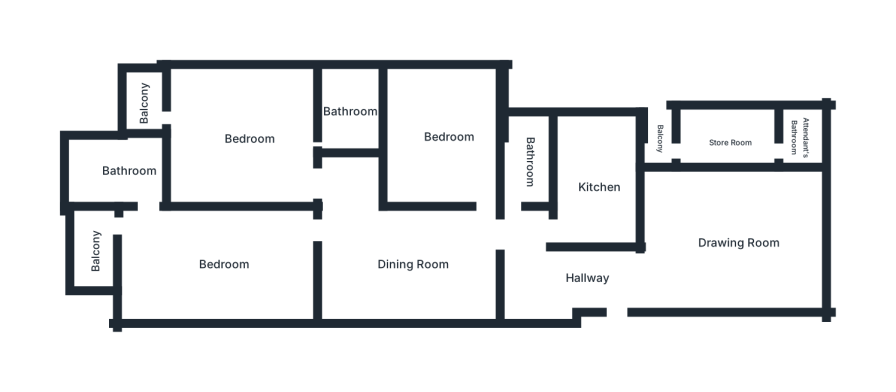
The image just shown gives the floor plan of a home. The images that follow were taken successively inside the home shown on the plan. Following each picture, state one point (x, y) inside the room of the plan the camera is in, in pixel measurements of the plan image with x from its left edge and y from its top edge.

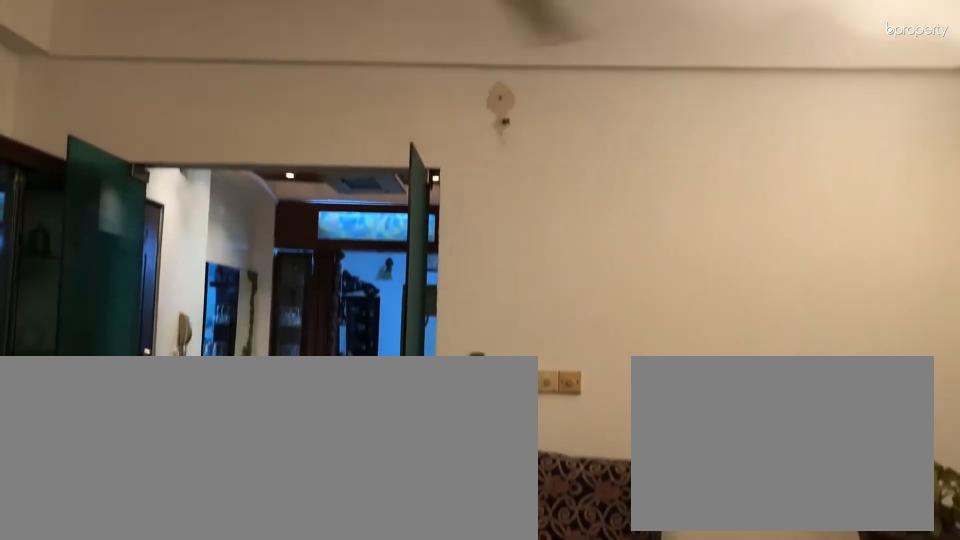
(737, 239)
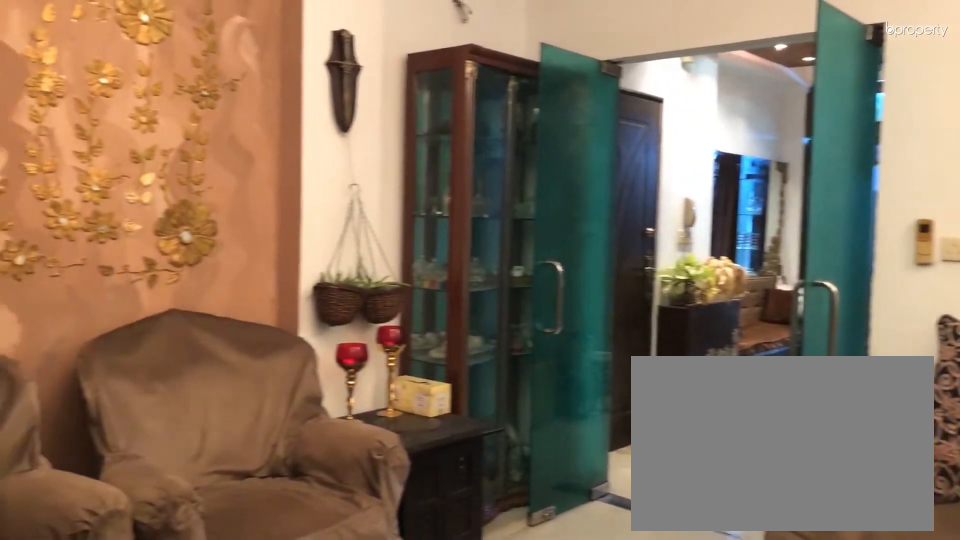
(737, 240)
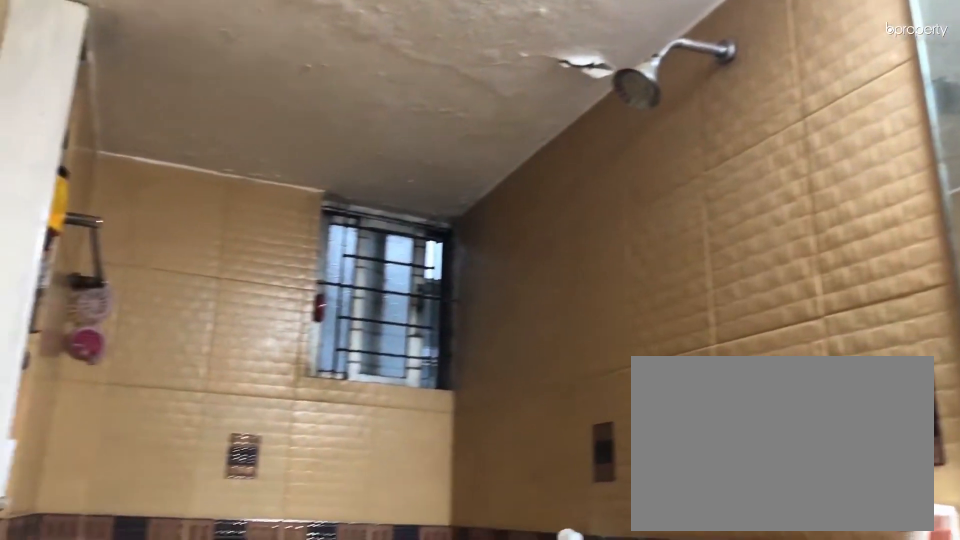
(534, 158)
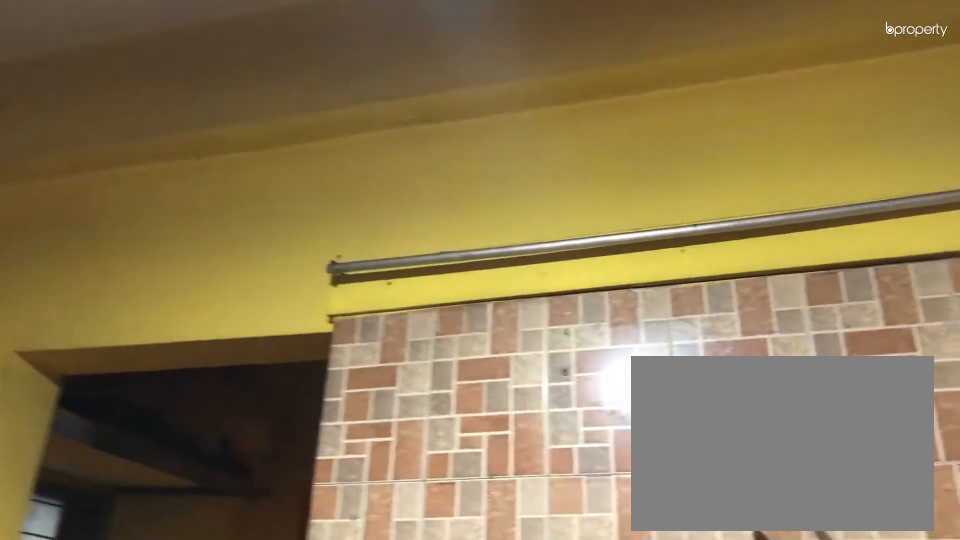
(600, 184)
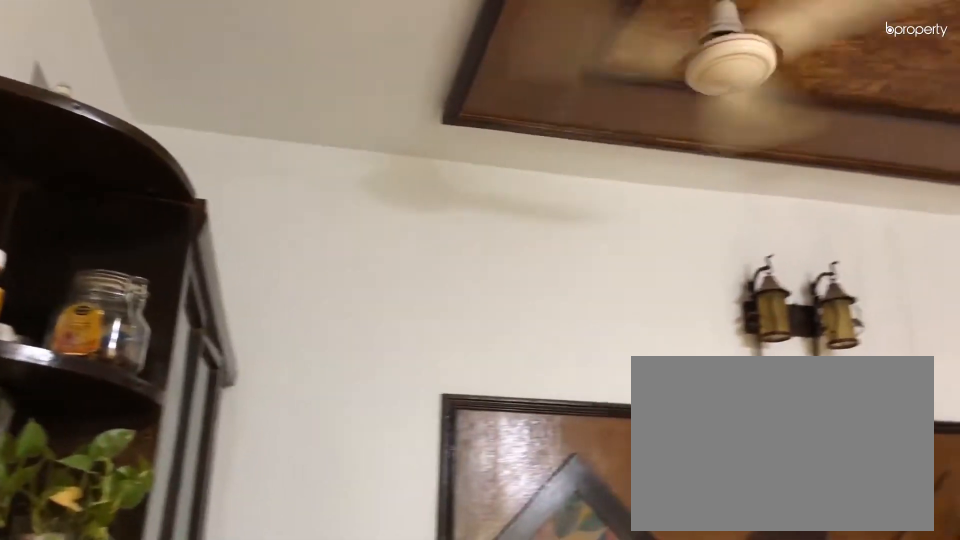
(412, 259)
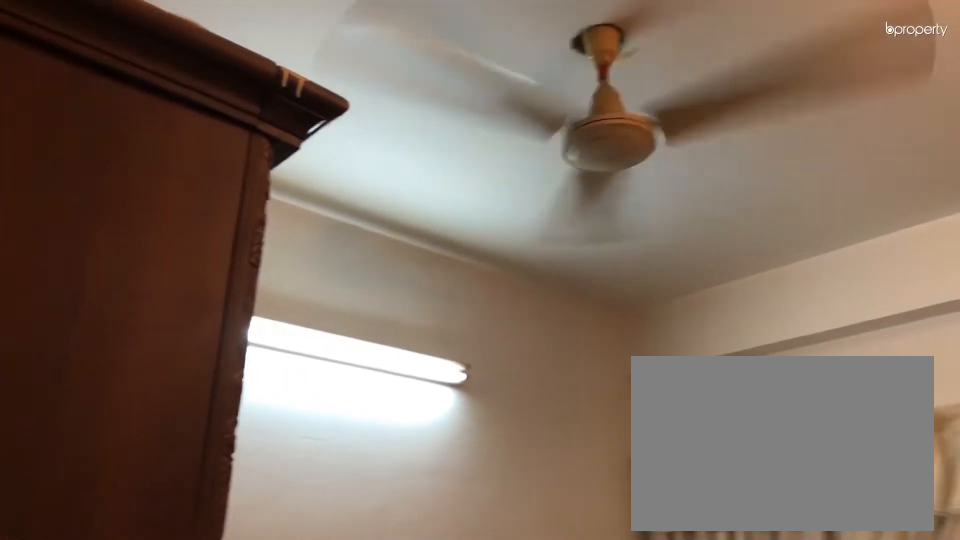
(442, 137)
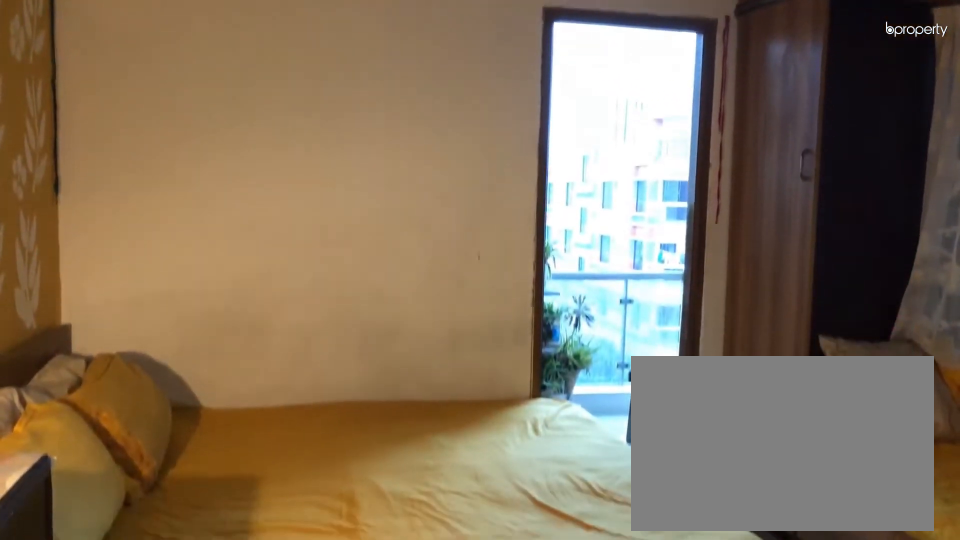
(245, 130)
